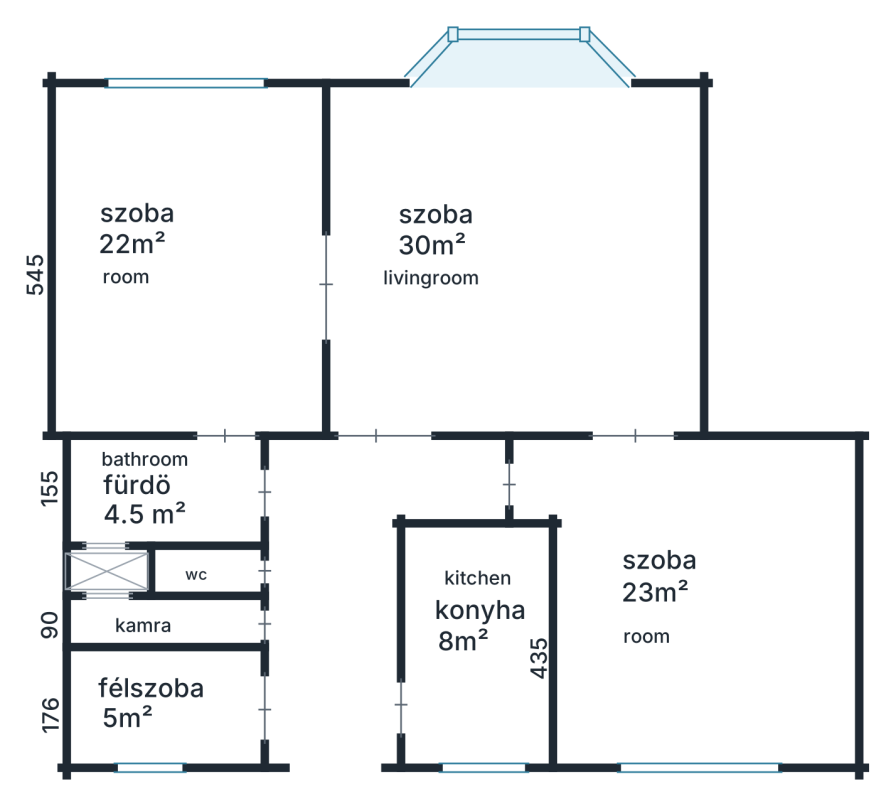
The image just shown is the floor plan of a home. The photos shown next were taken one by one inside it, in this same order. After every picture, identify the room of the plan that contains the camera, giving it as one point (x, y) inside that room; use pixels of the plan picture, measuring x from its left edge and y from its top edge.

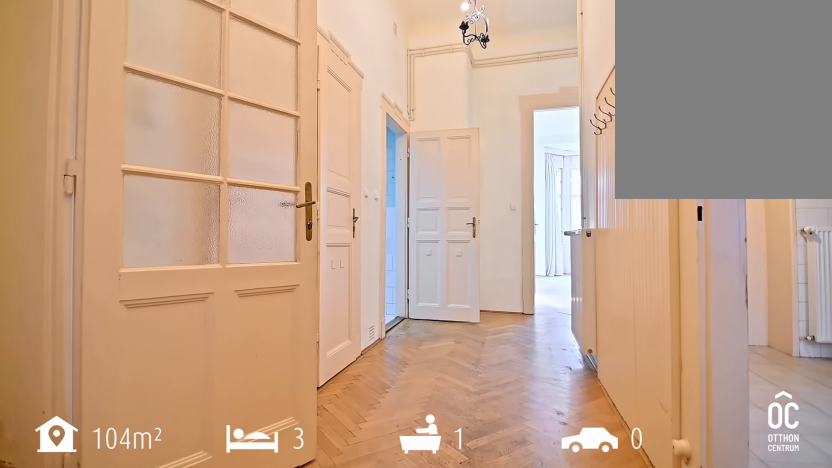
(331, 526)
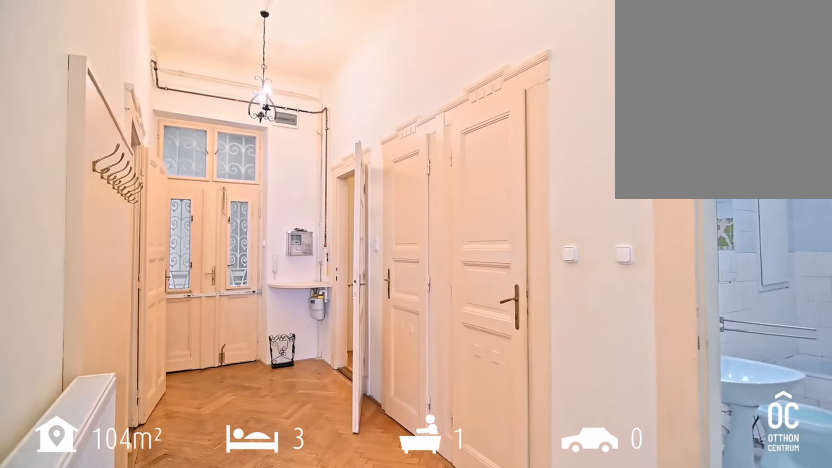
(331, 526)
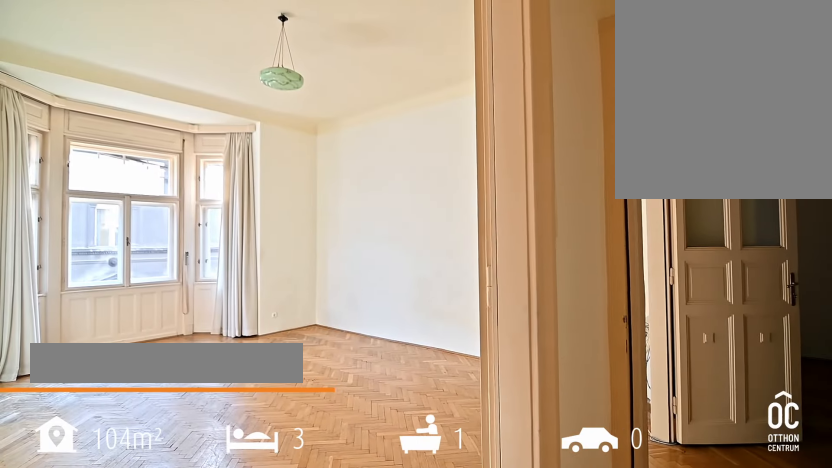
(512, 245)
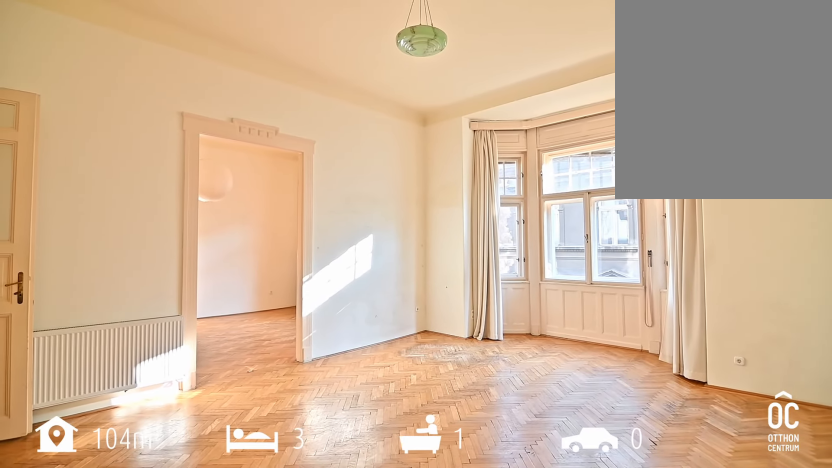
(512, 245)
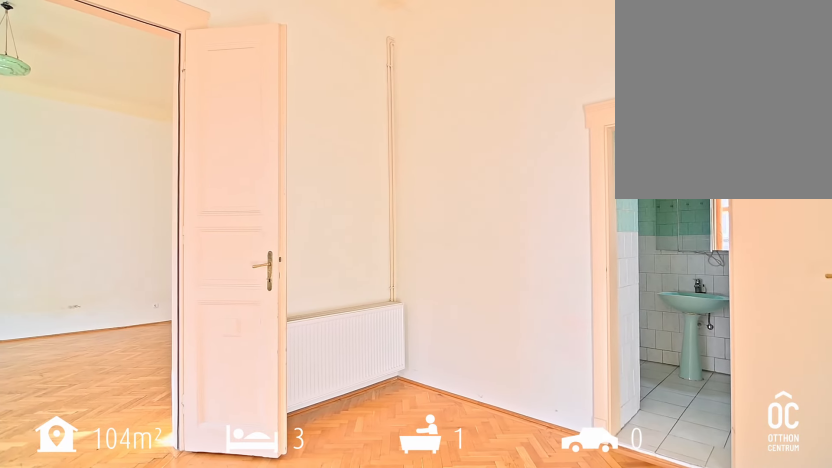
(180, 267)
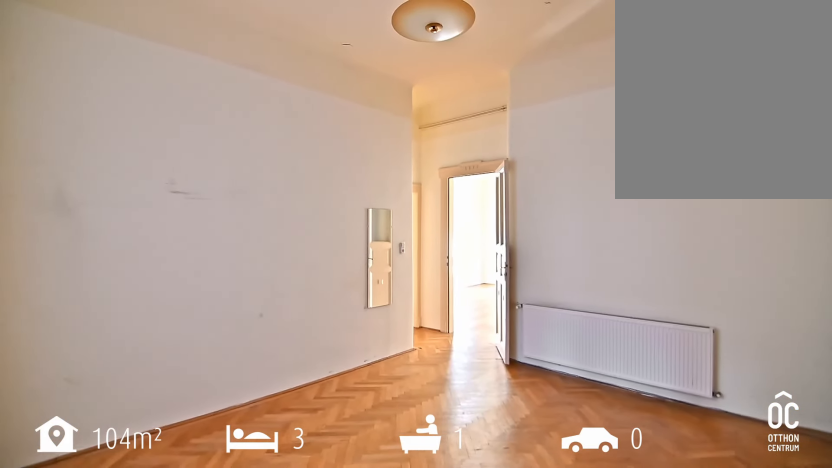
(705, 607)
